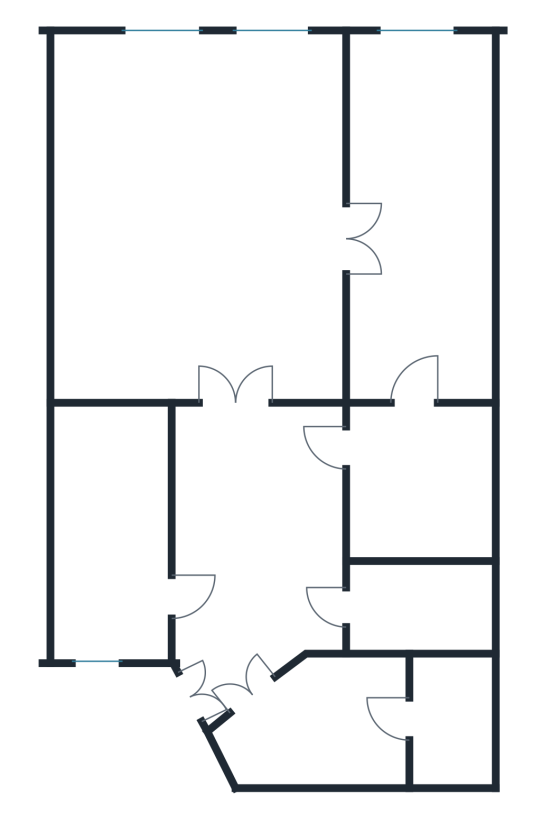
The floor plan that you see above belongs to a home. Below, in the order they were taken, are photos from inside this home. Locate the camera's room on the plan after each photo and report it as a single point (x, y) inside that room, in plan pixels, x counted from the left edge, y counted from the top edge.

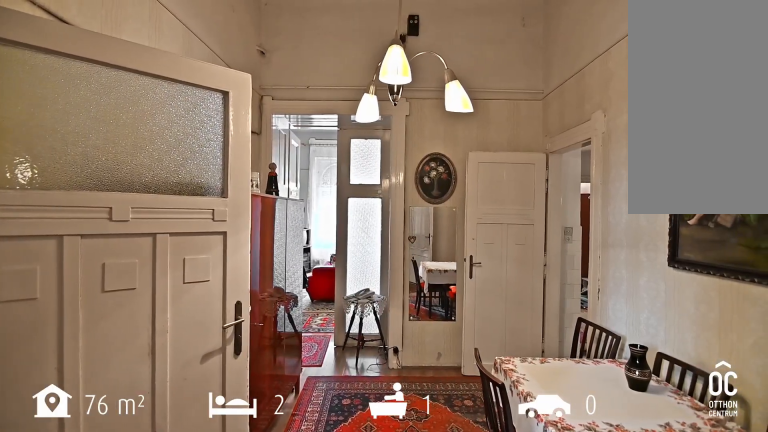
(251, 535)
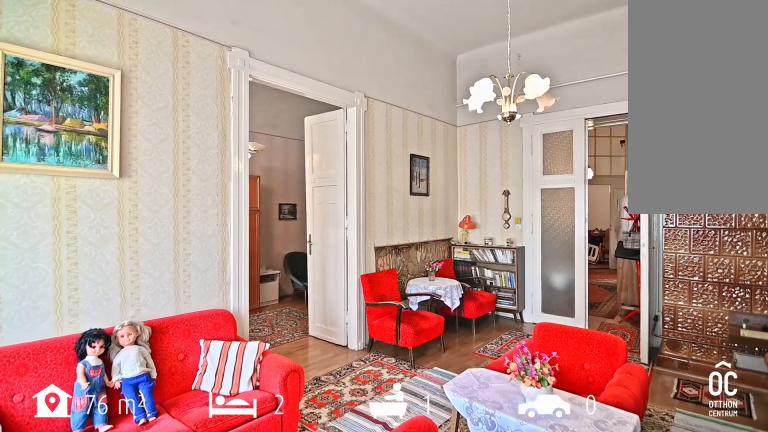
(198, 221)
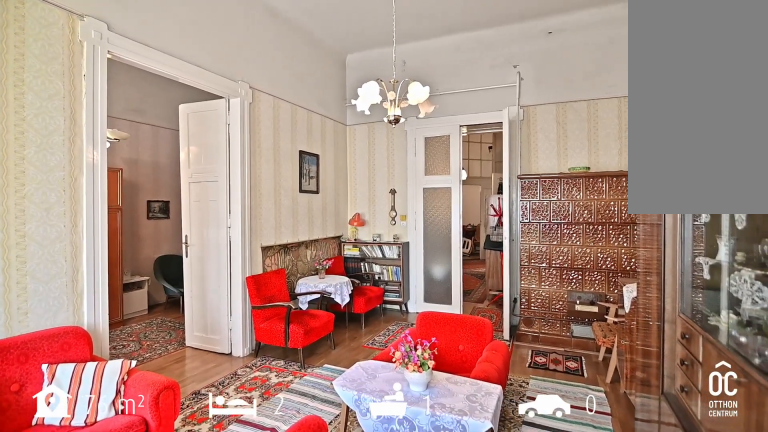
(198, 221)
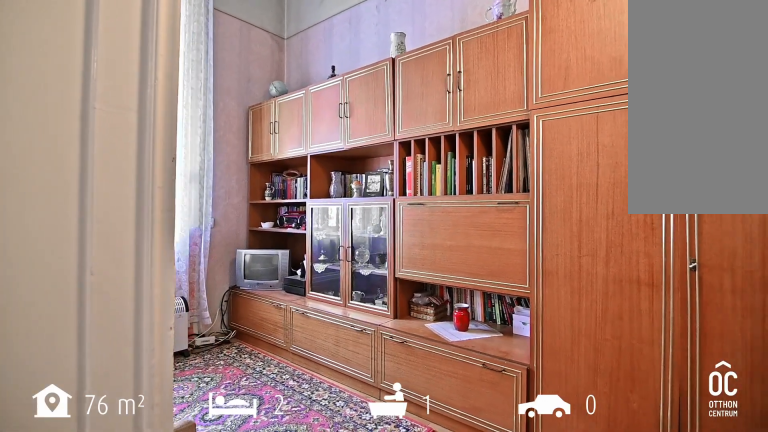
(416, 221)
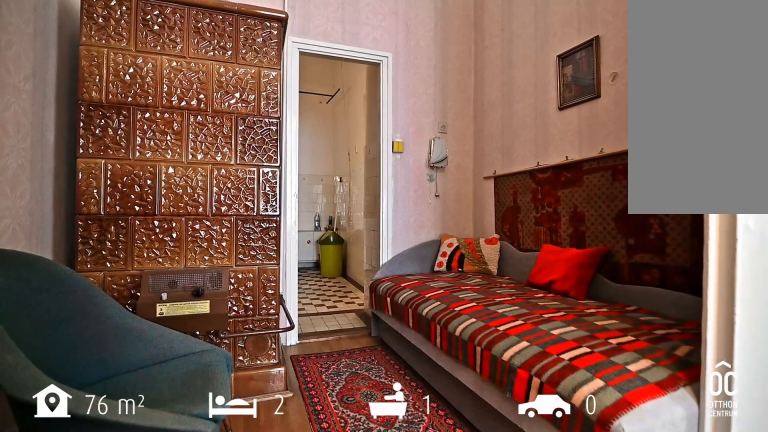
(416, 221)
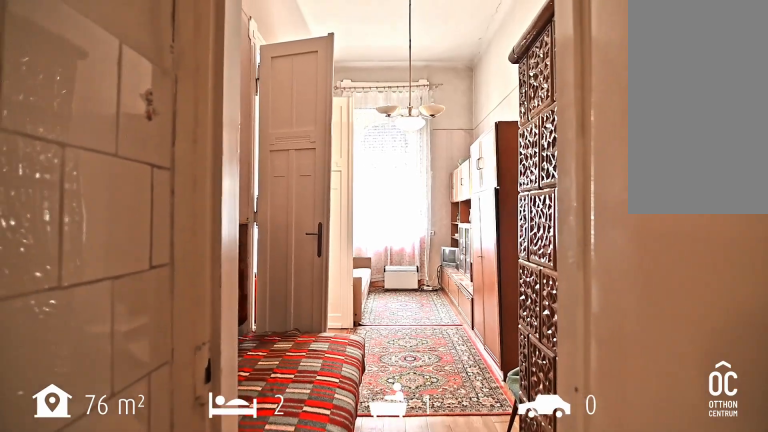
(416, 481)
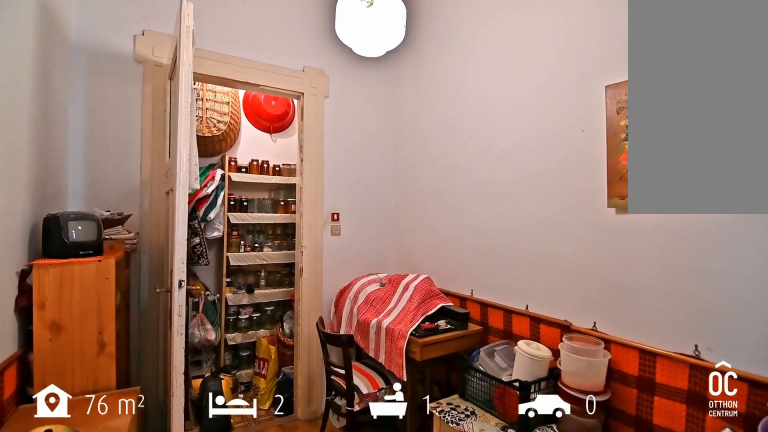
(319, 719)
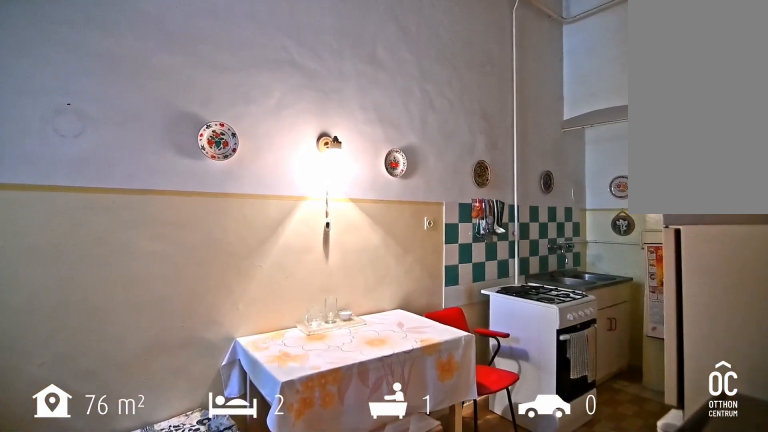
(111, 538)
